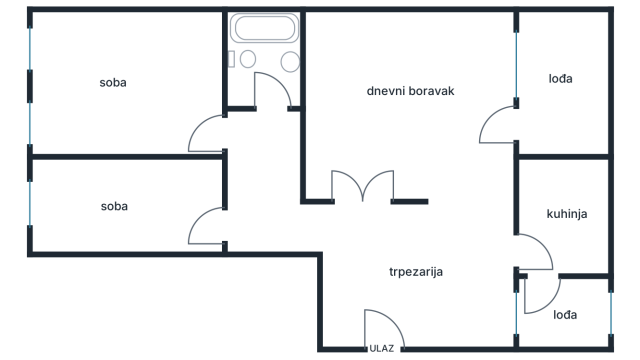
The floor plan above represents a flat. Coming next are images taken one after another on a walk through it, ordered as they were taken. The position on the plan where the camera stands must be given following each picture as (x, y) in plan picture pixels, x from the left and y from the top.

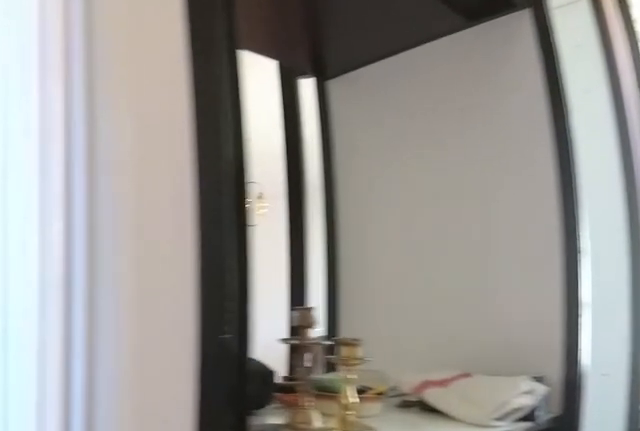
(545, 267)
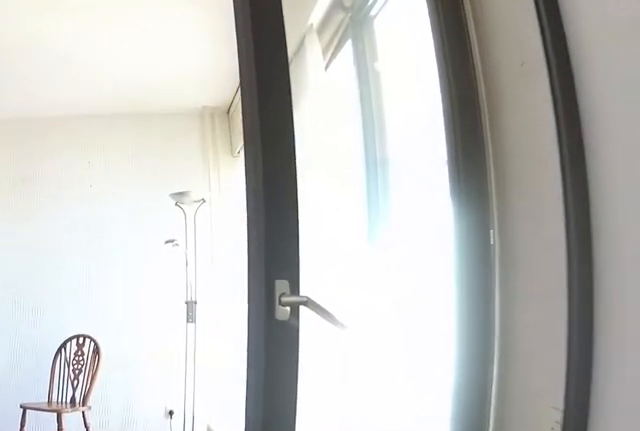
(491, 246)
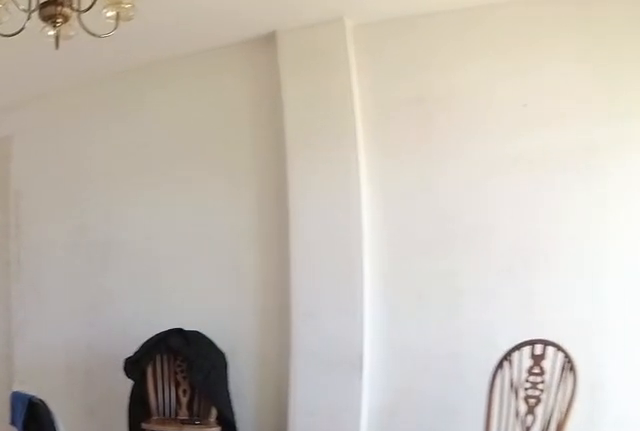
(486, 188)
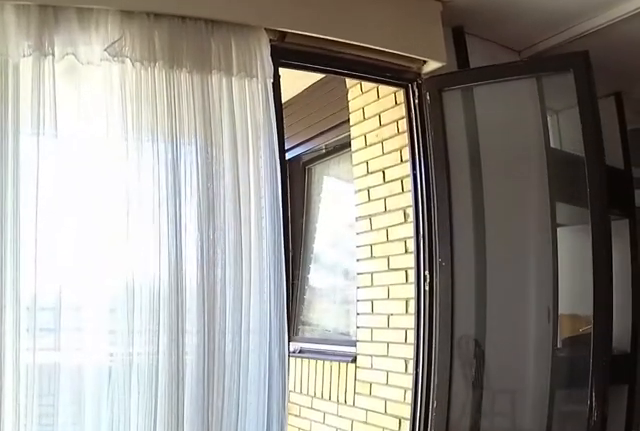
(422, 79)
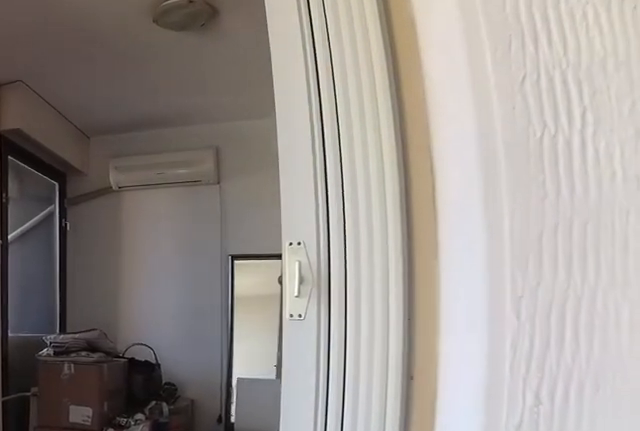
(446, 136)
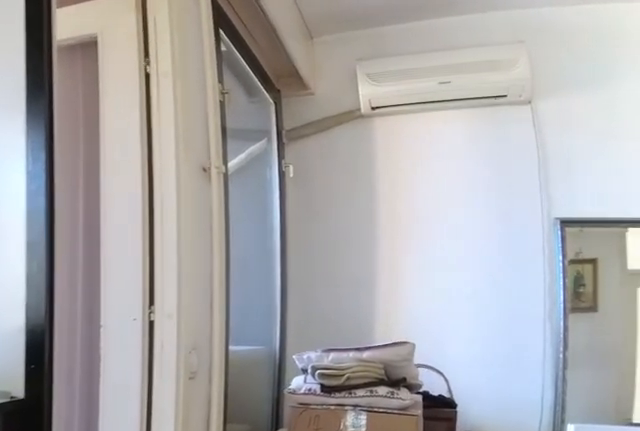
(482, 208)
